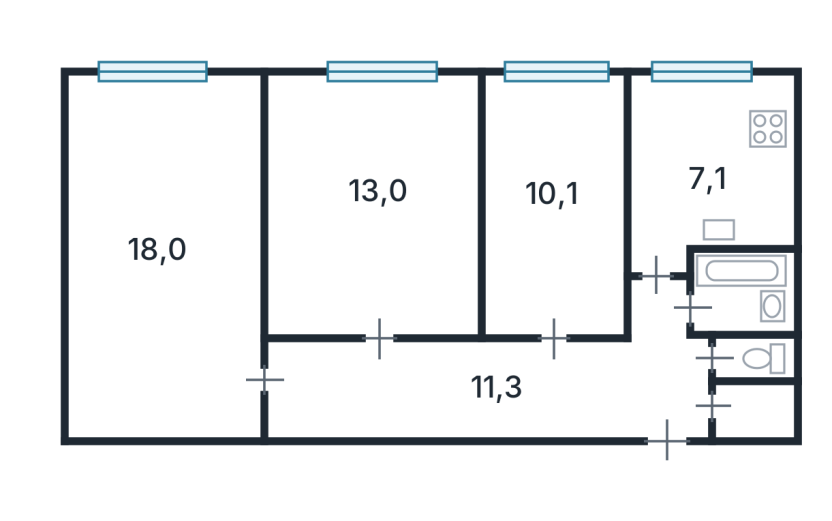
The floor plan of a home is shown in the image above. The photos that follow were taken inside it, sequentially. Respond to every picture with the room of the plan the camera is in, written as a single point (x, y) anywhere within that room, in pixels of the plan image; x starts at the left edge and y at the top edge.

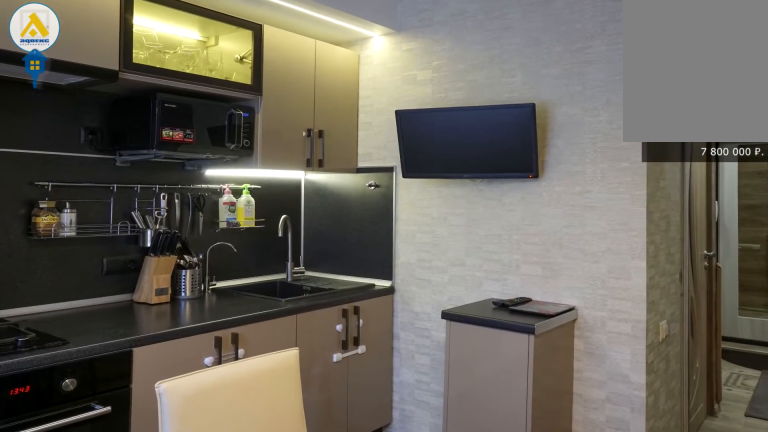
(712, 162)
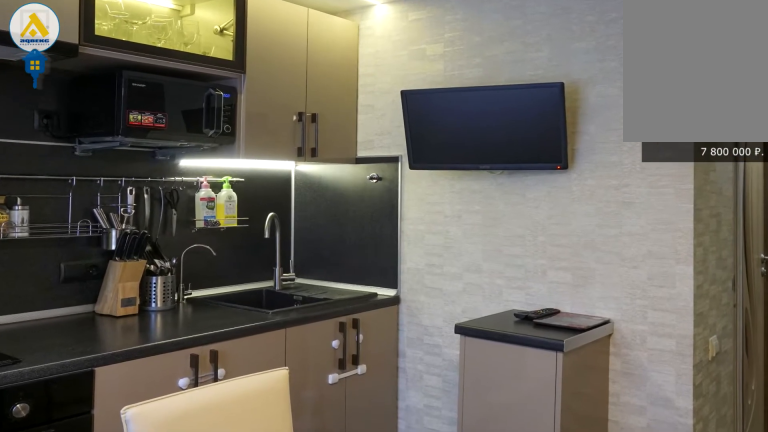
(712, 162)
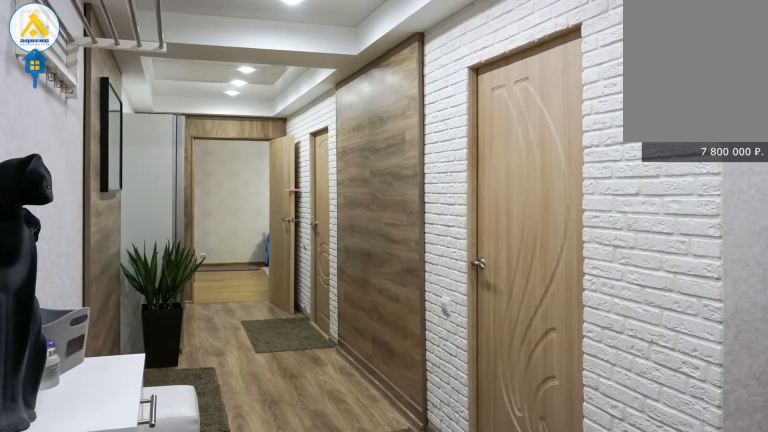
(504, 389)
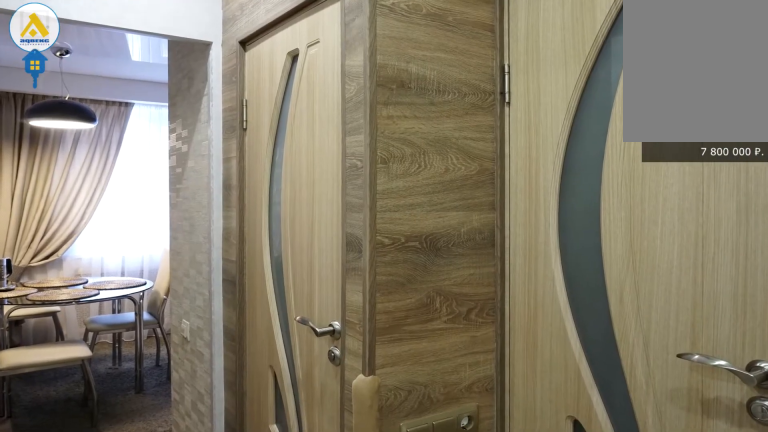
(504, 389)
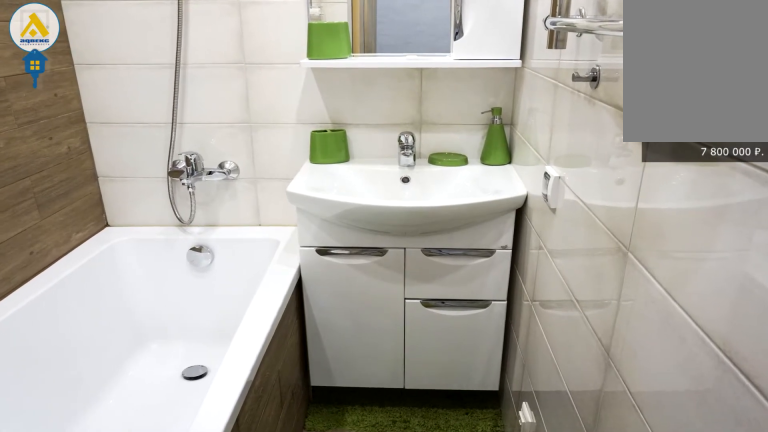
(730, 301)
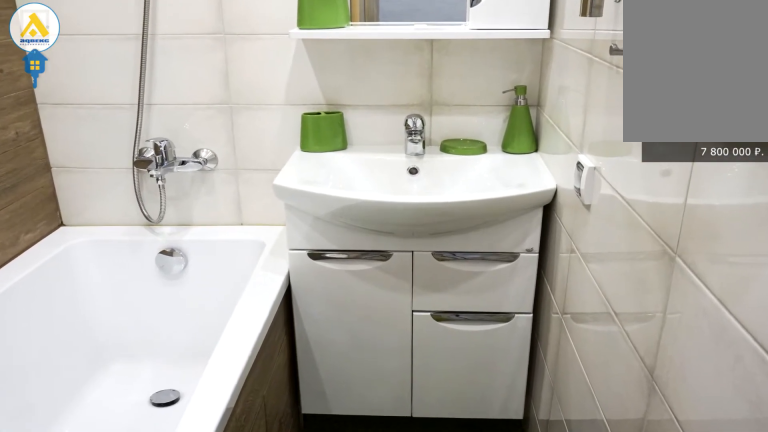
(741, 325)
